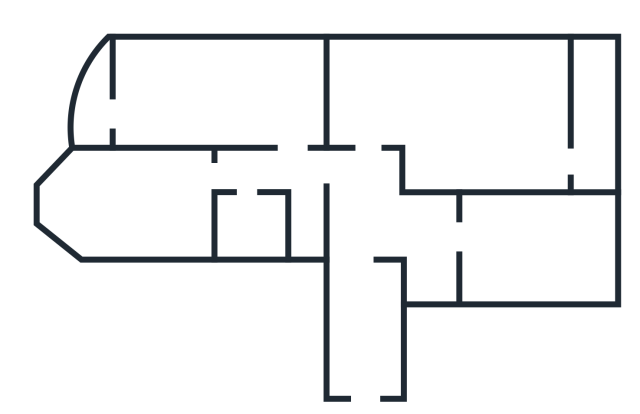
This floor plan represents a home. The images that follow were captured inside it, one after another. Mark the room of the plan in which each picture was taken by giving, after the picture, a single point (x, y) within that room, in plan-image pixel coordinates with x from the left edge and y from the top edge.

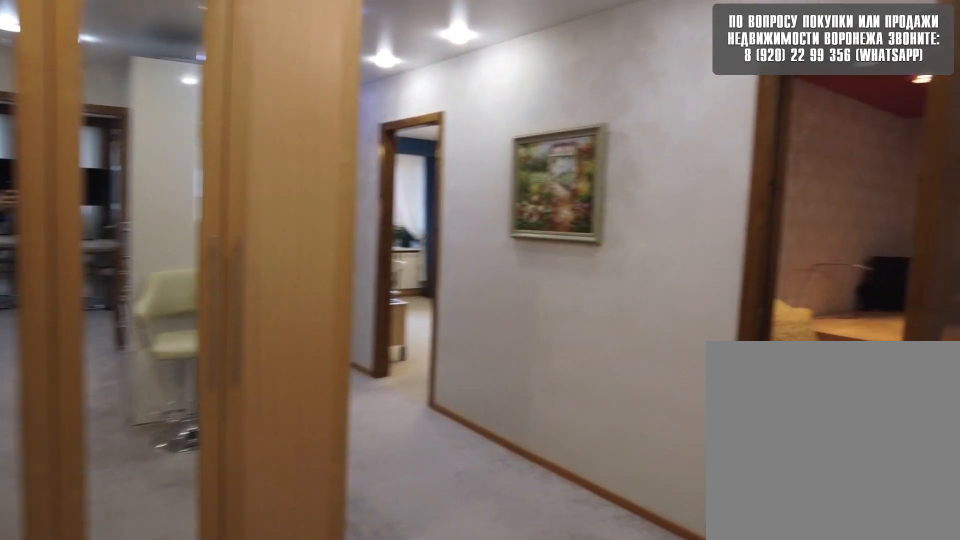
(376, 228)
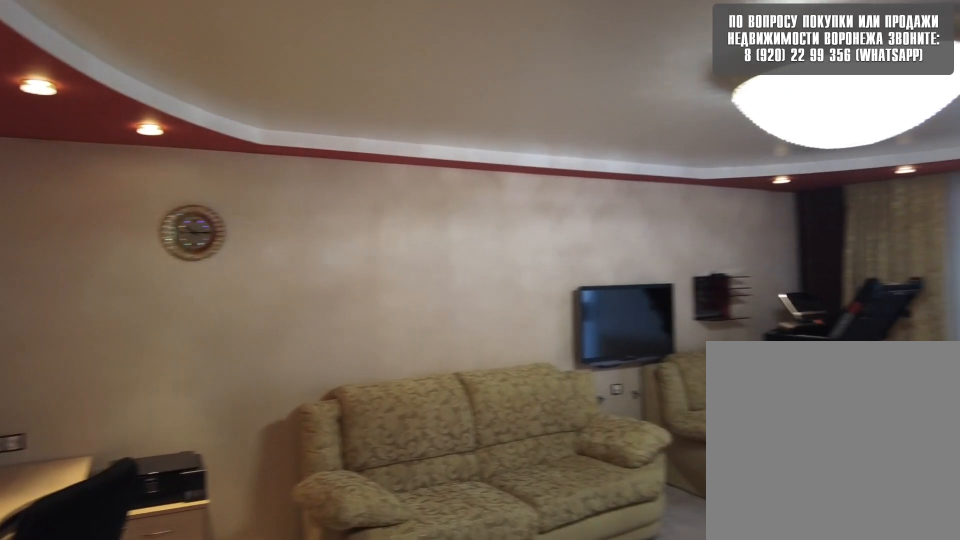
(416, 103)
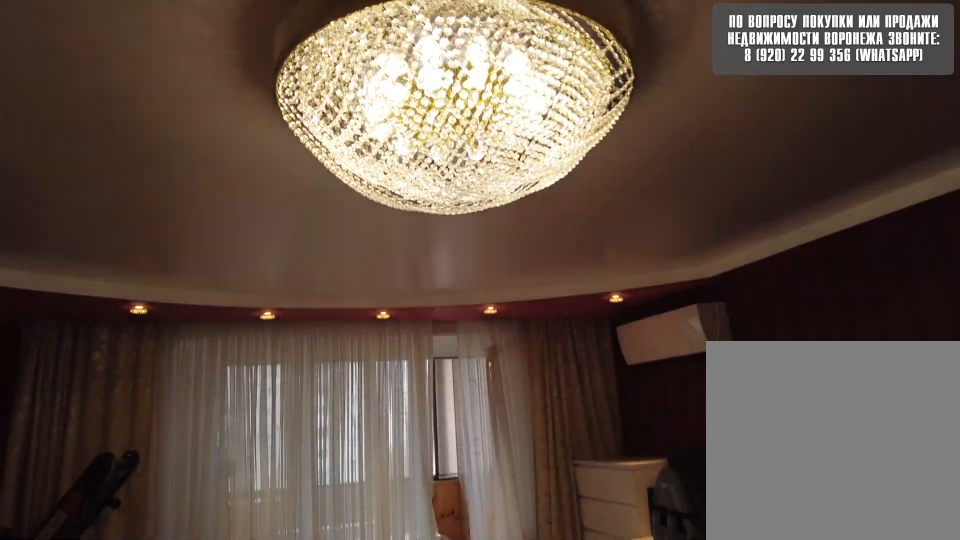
(416, 103)
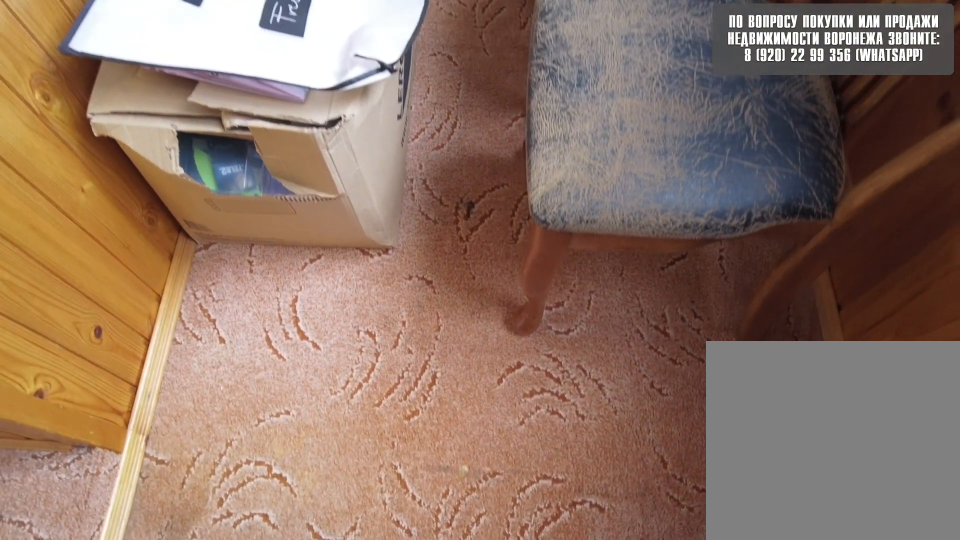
(607, 155)
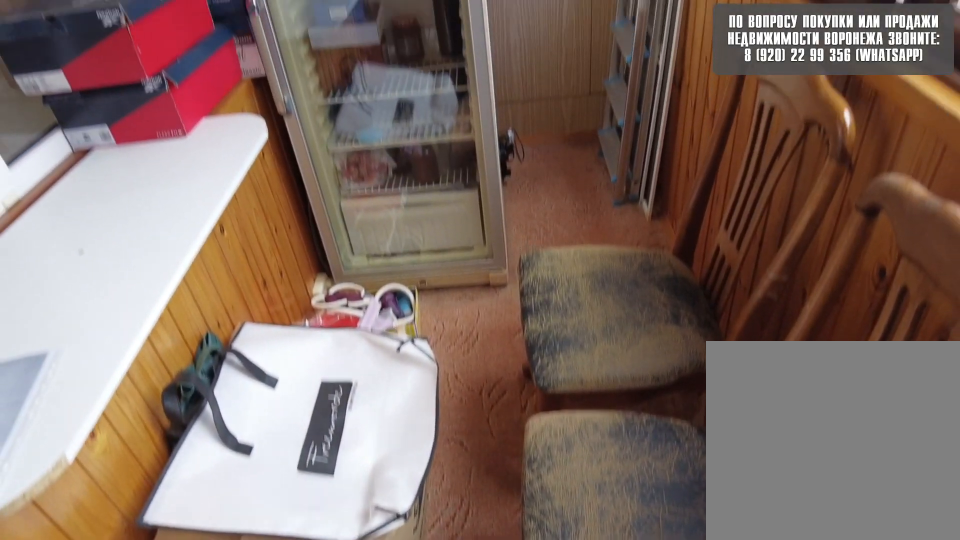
(607, 155)
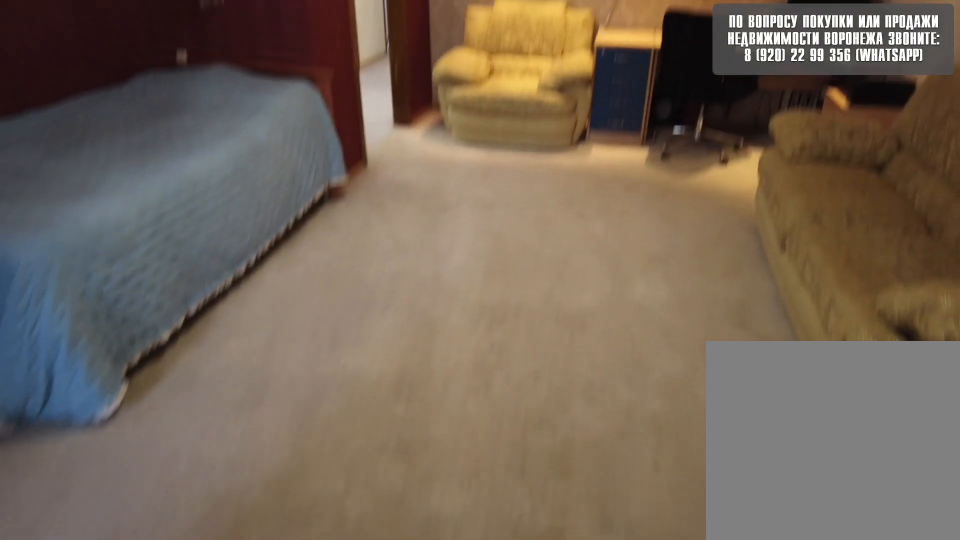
(505, 151)
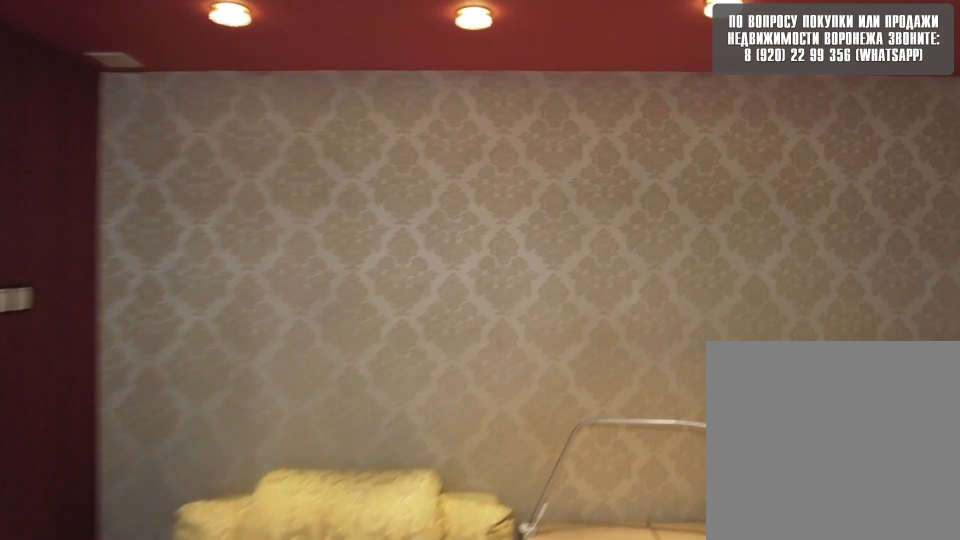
(366, 122)
